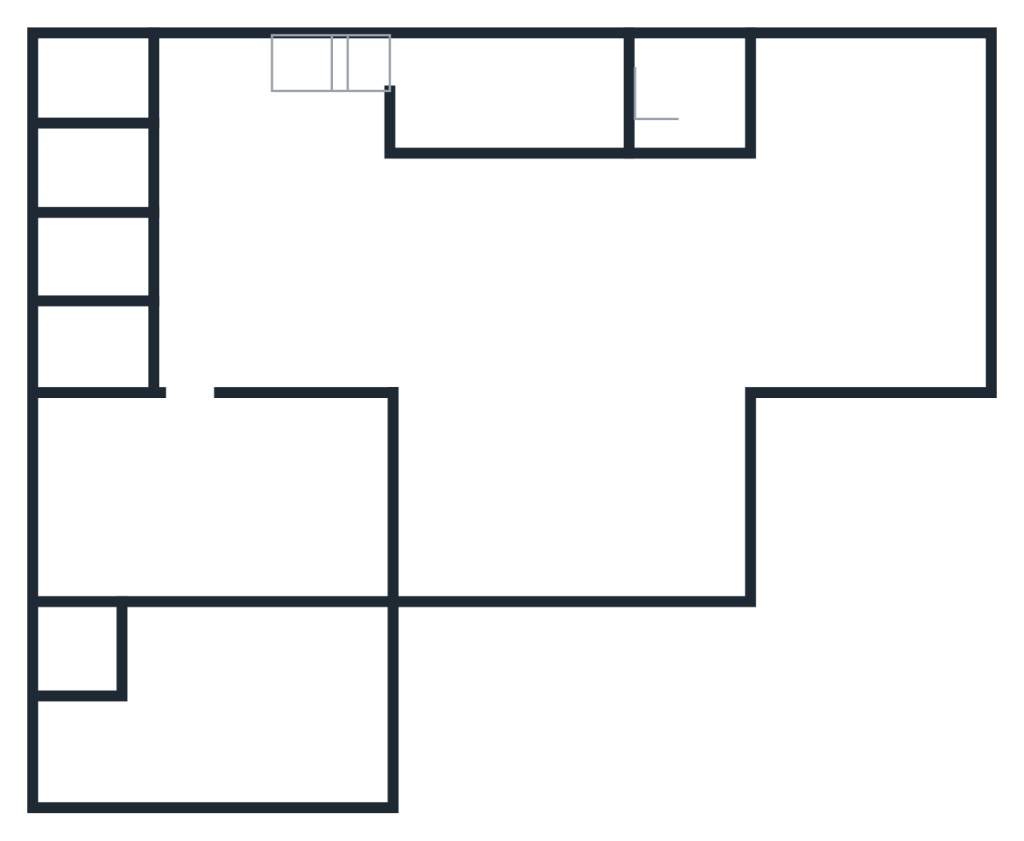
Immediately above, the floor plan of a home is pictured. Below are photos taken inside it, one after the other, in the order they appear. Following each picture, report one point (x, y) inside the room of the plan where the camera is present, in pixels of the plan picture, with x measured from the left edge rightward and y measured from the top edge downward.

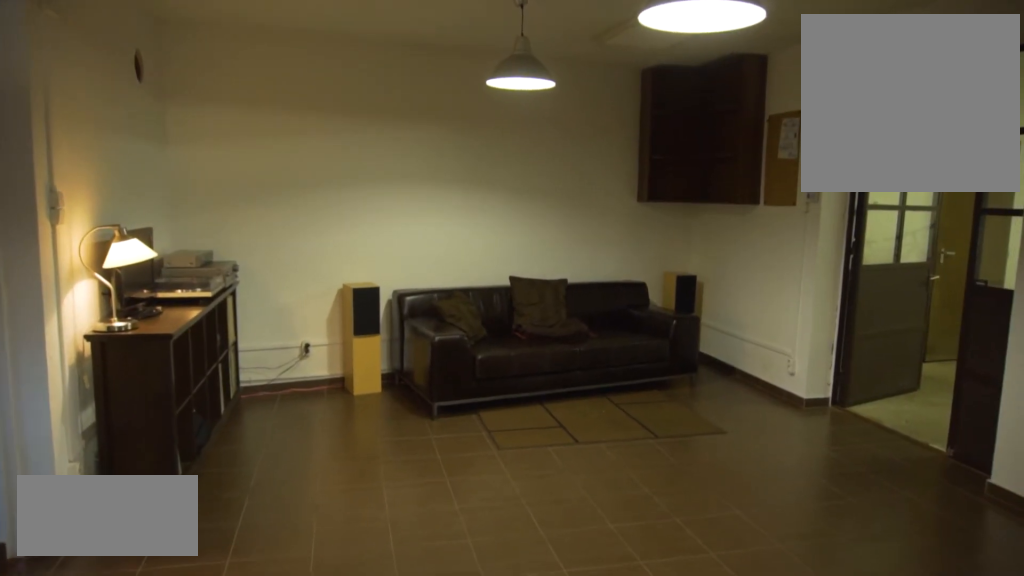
(222, 479)
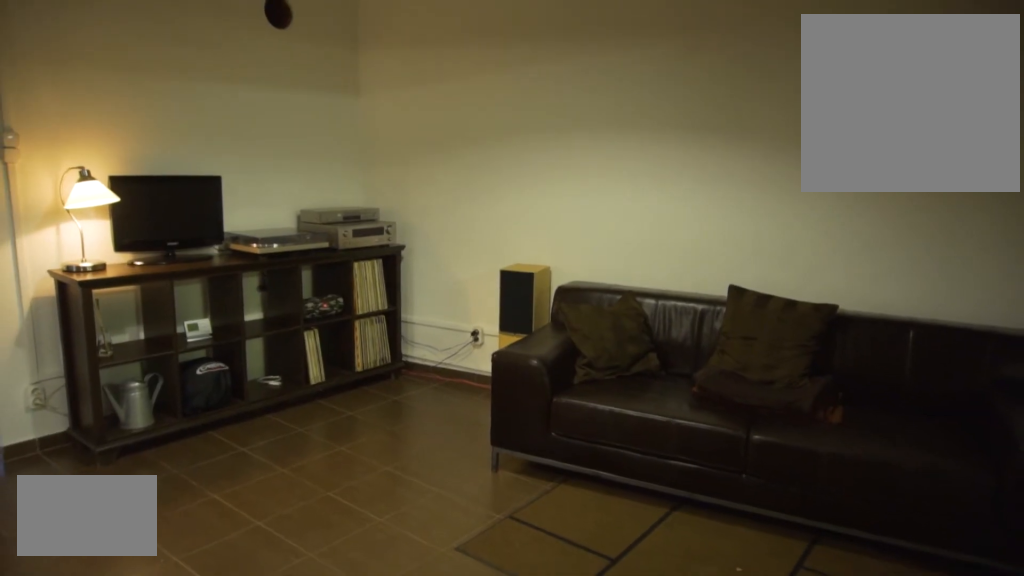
(222, 479)
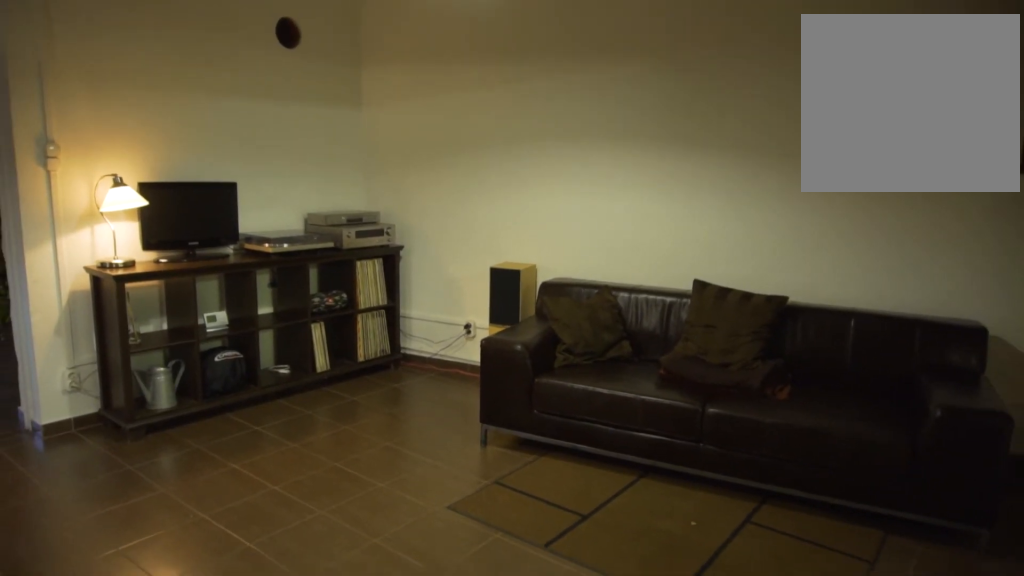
(222, 479)
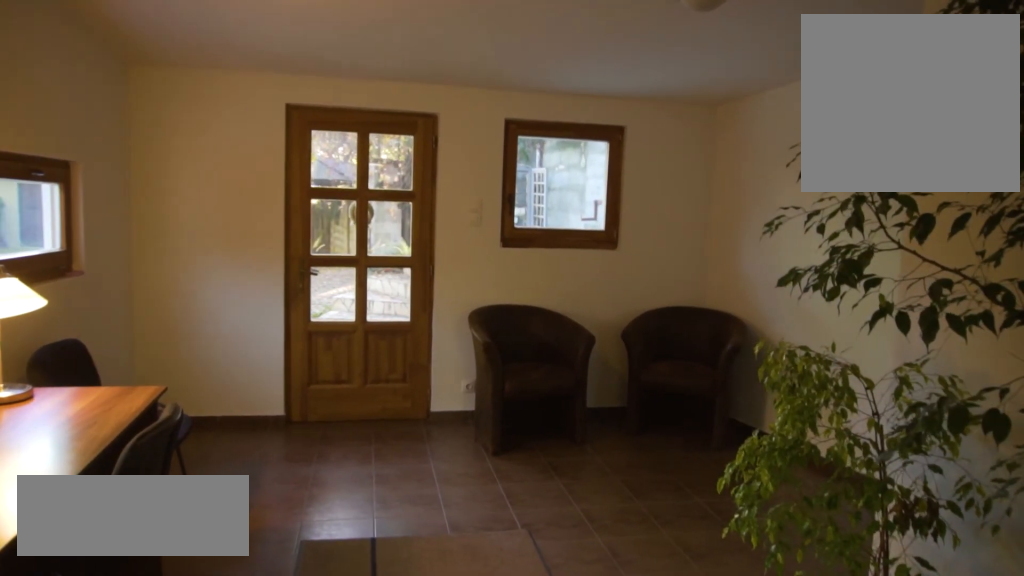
(215, 708)
